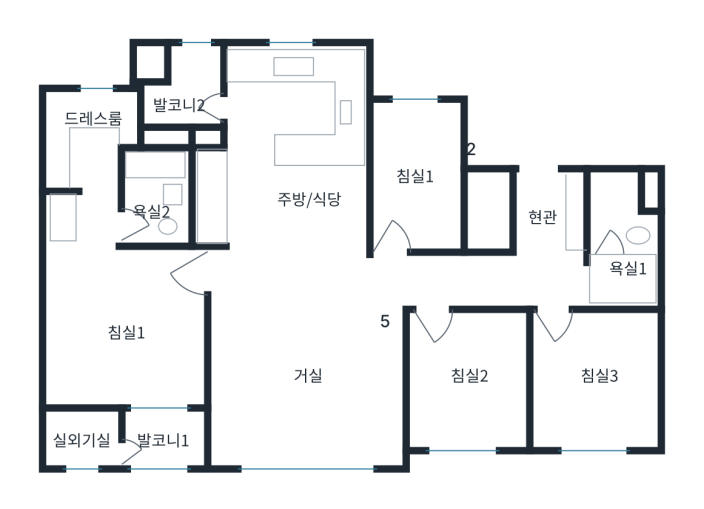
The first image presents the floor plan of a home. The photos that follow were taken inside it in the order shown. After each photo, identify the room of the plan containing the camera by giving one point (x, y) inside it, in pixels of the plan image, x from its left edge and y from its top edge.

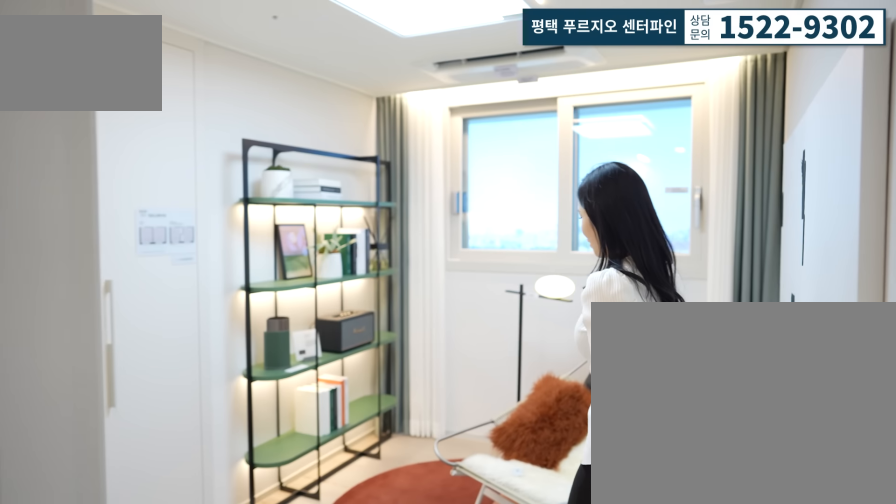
(472, 396)
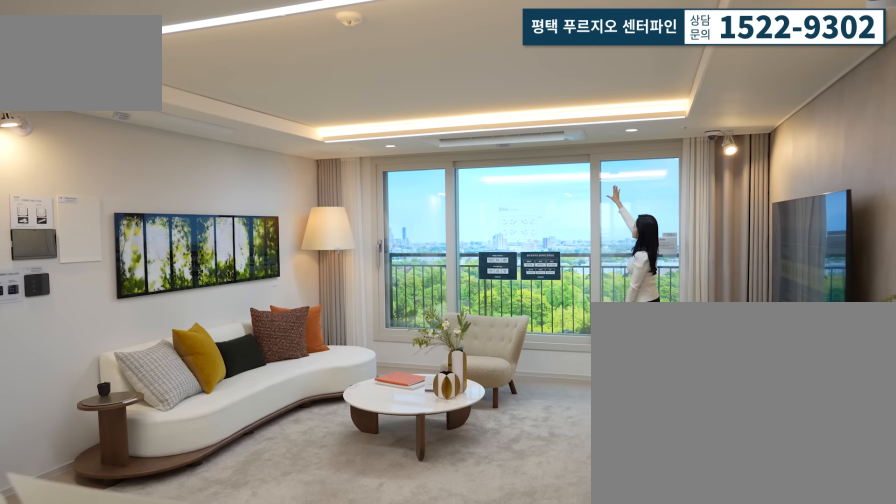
(301, 392)
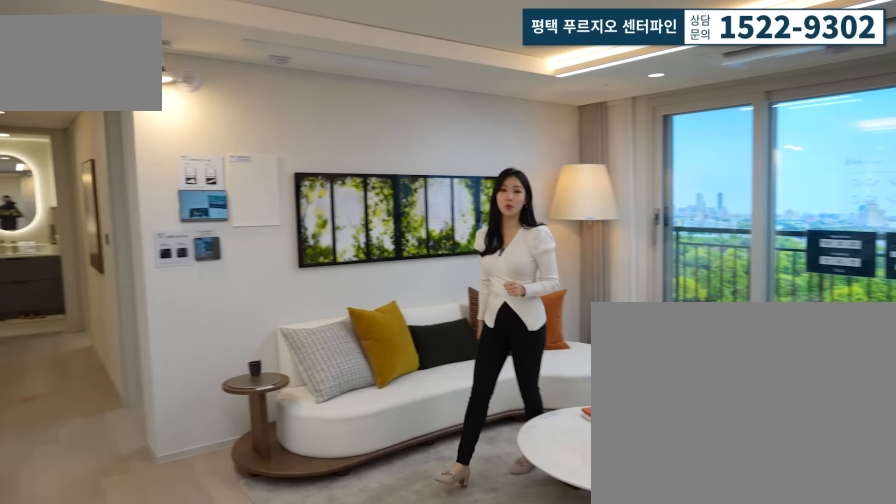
(302, 376)
